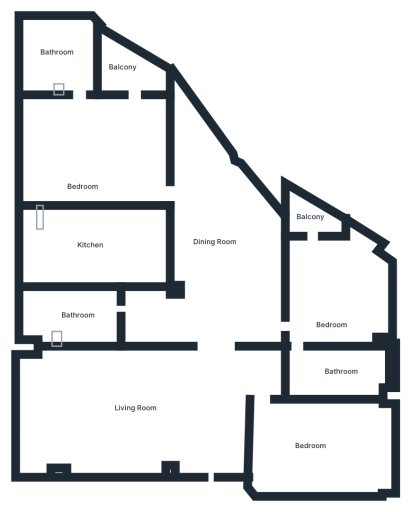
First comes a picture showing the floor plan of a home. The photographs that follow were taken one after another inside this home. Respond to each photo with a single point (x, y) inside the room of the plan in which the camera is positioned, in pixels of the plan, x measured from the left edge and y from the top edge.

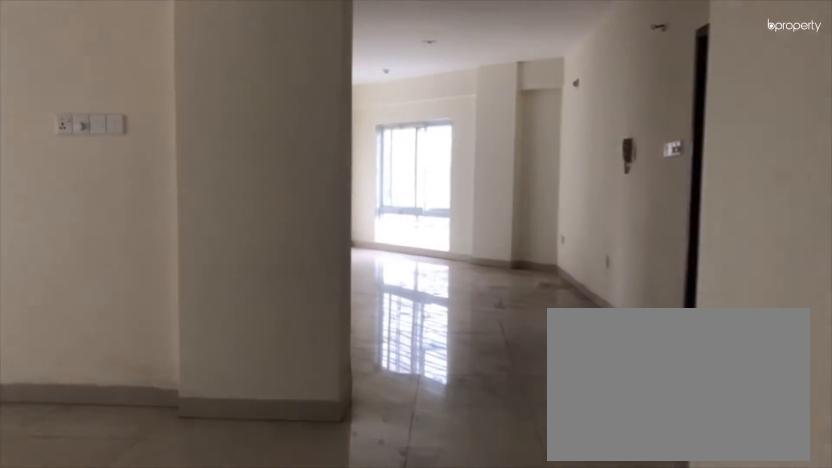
(136, 403)
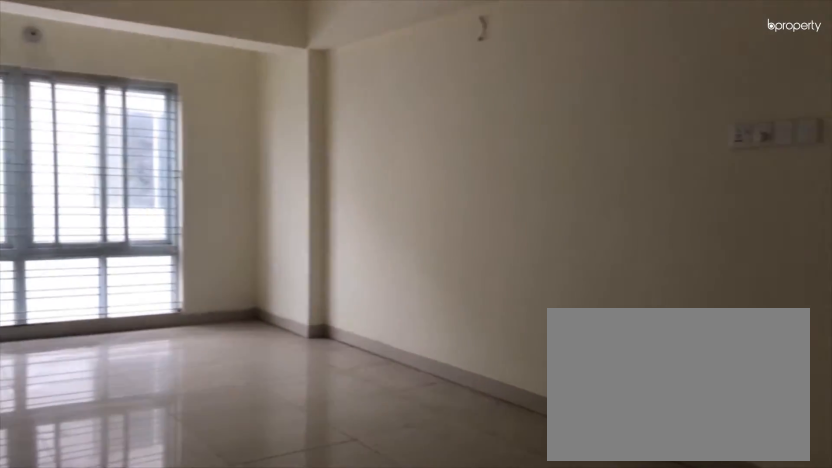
(136, 403)
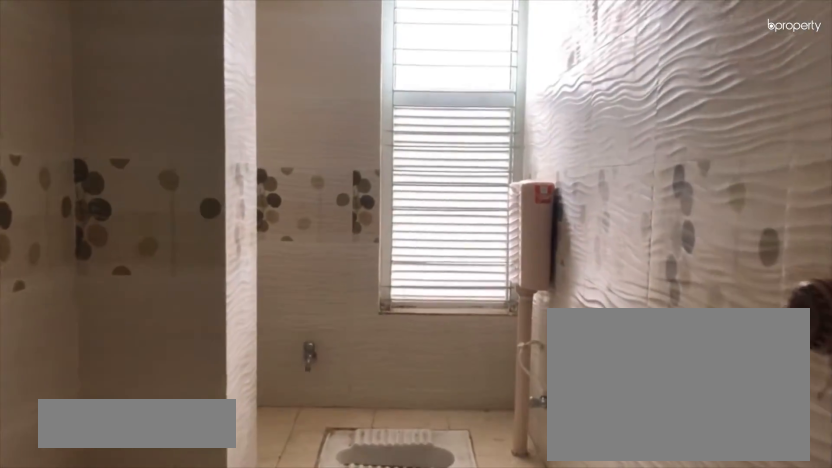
(86, 317)
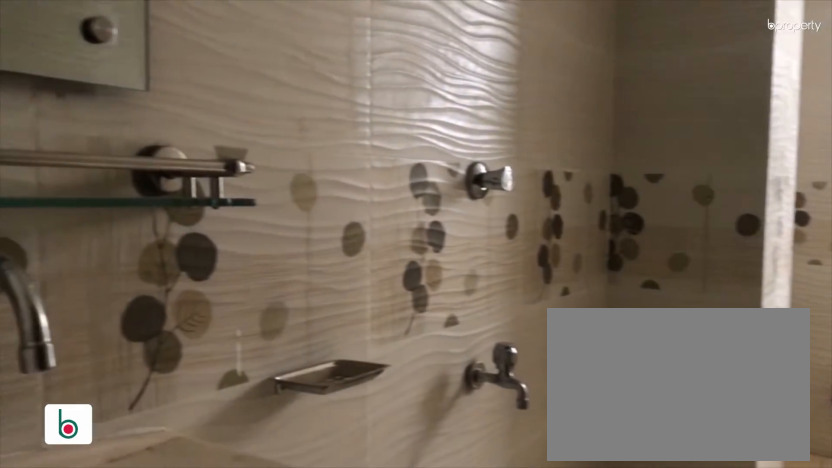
(86, 317)
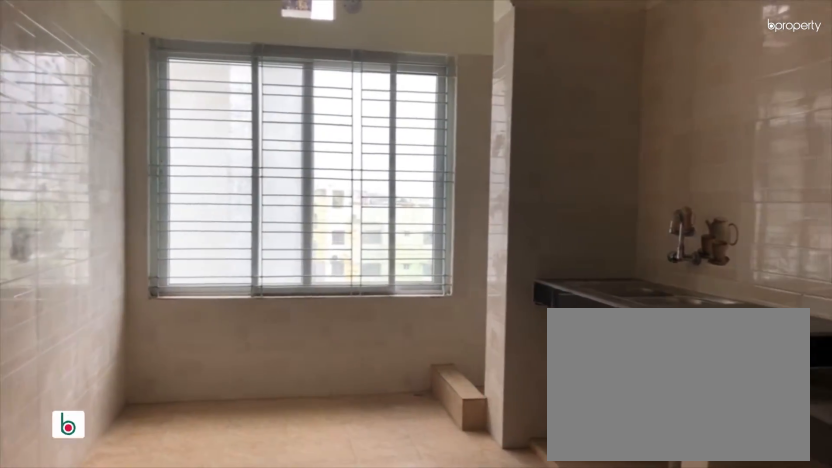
(88, 248)
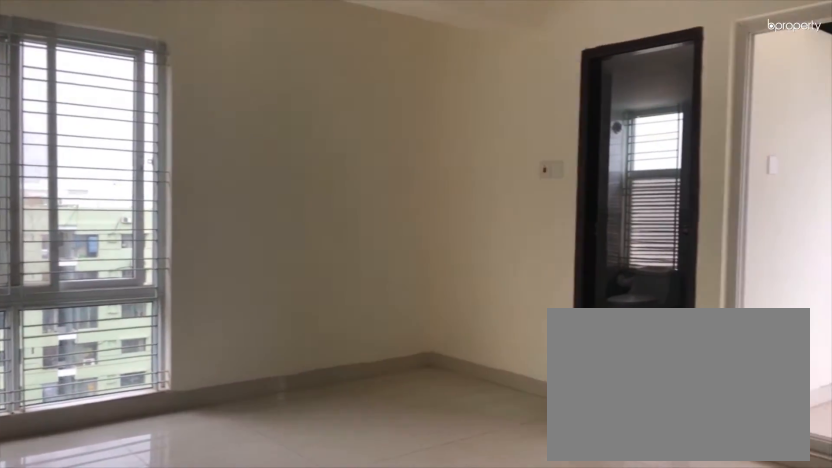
(83, 162)
